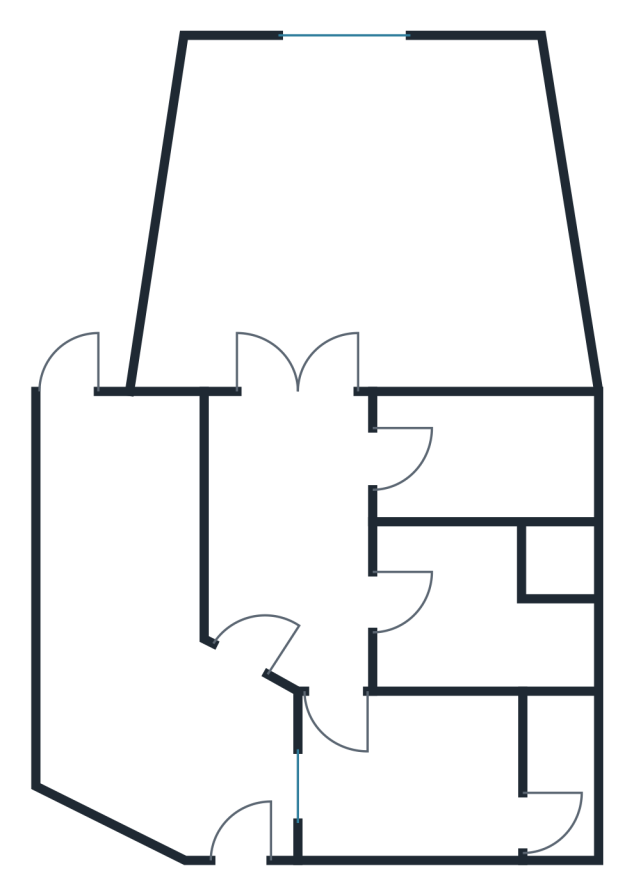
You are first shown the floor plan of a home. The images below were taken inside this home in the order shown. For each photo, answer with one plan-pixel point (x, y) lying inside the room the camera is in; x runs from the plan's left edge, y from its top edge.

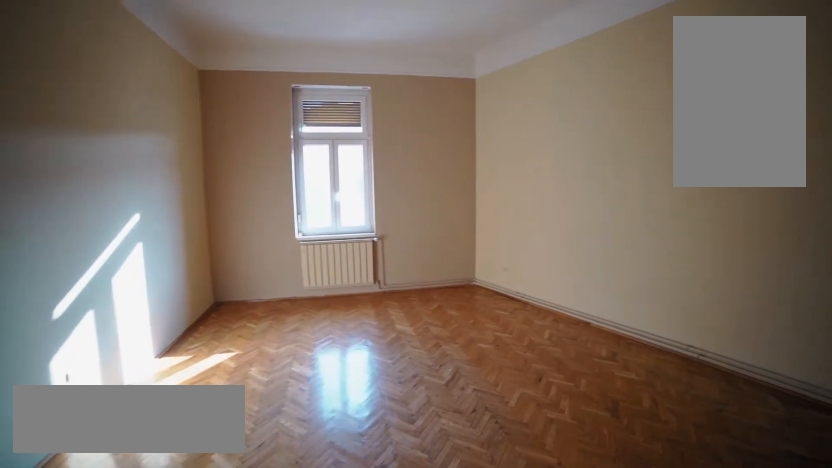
(248, 267)
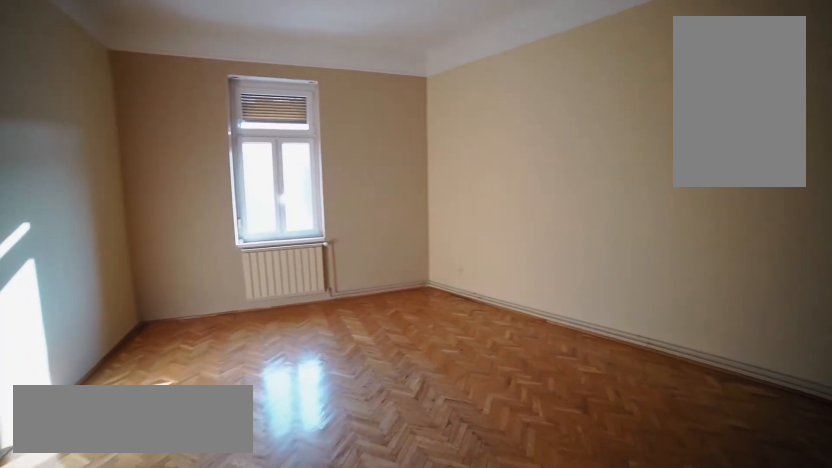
(240, 245)
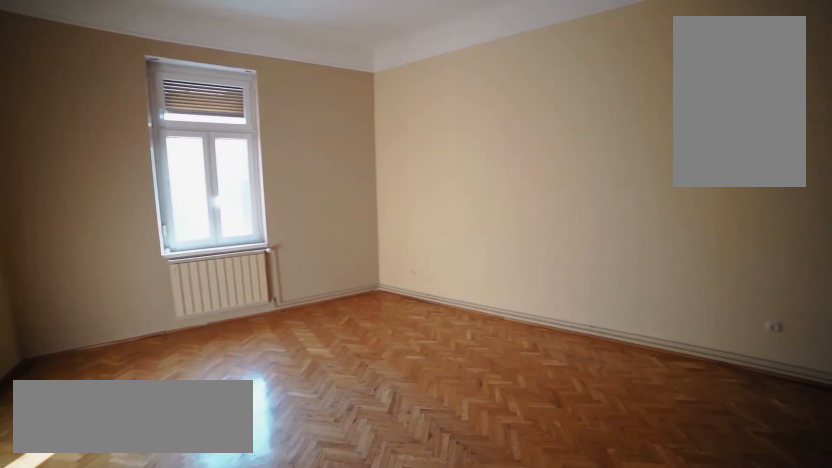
(231, 221)
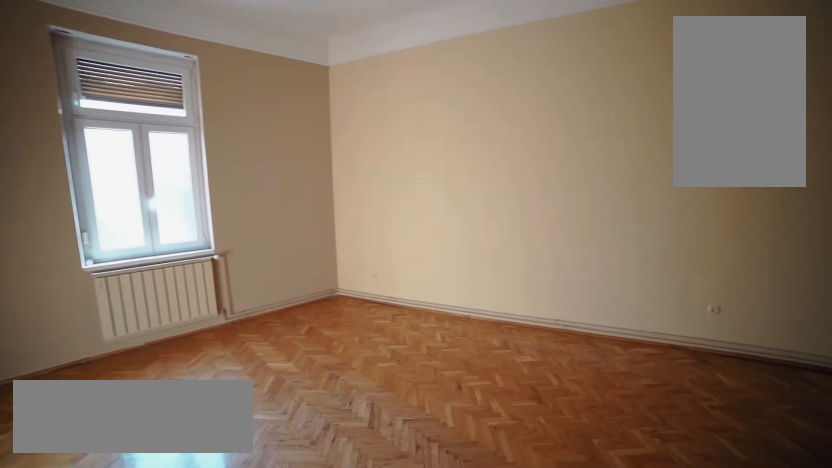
(225, 206)
